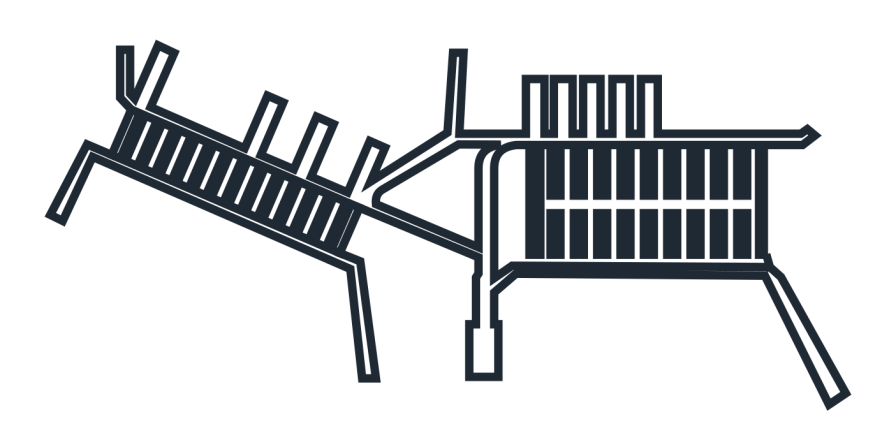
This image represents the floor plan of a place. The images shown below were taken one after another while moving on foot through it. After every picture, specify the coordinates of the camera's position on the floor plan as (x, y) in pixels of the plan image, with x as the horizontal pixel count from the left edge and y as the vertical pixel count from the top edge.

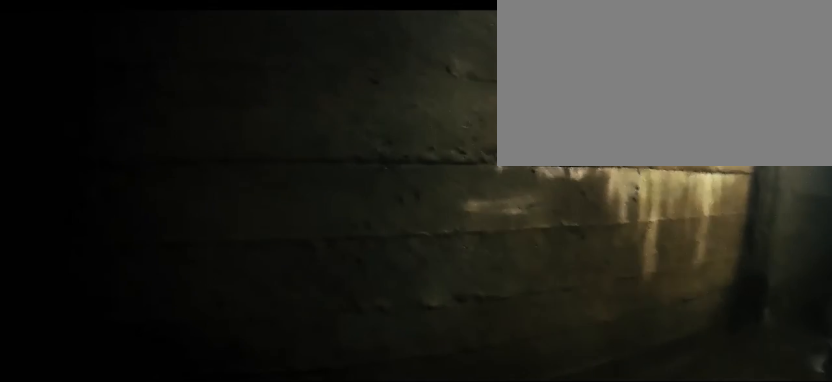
(740, 140)
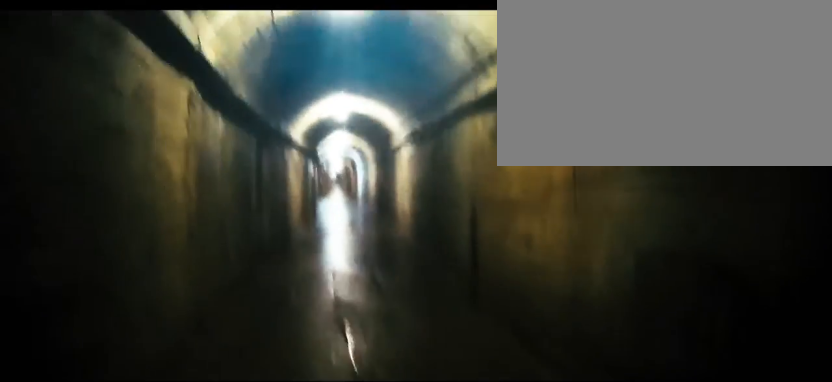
(714, 144)
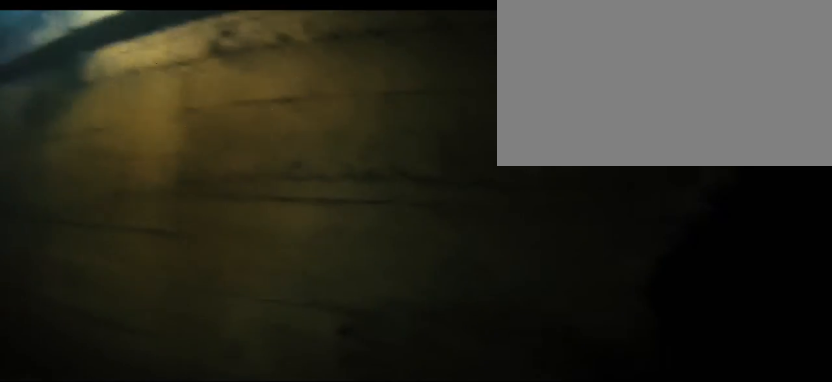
(709, 144)
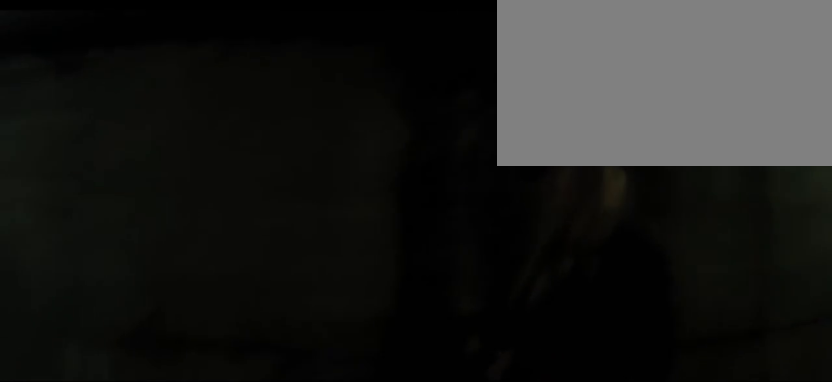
(690, 144)
